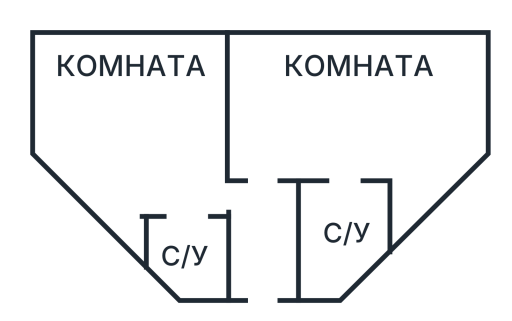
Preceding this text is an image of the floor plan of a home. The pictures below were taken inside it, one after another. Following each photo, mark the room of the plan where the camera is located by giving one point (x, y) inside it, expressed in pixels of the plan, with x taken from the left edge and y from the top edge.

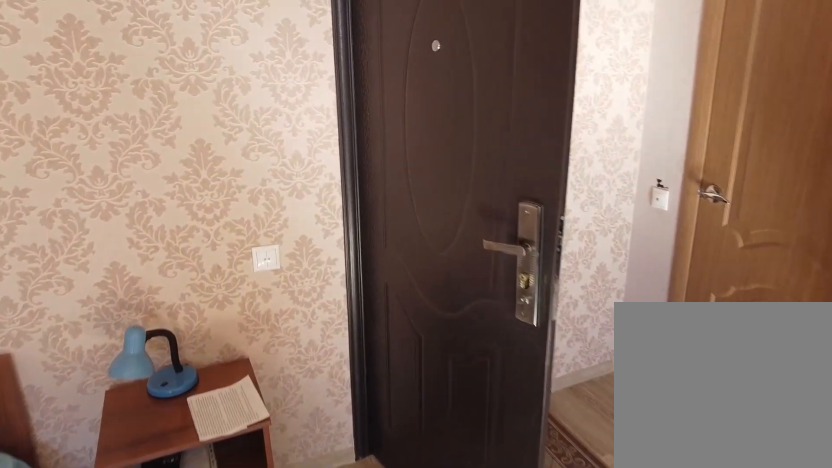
(202, 156)
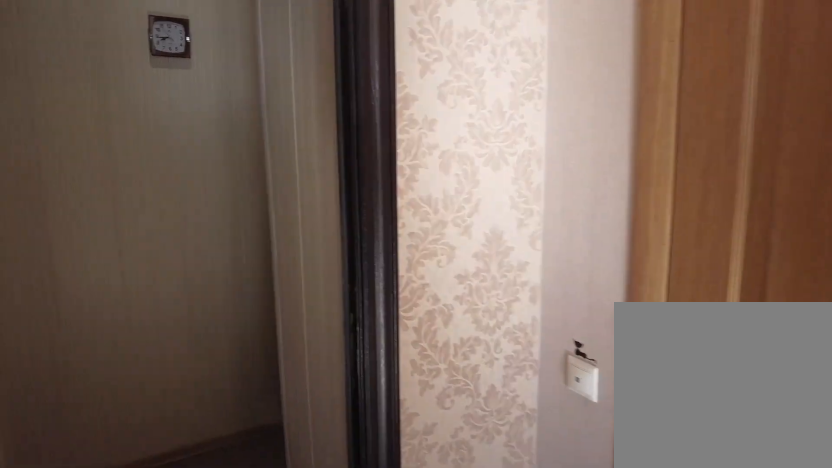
(214, 196)
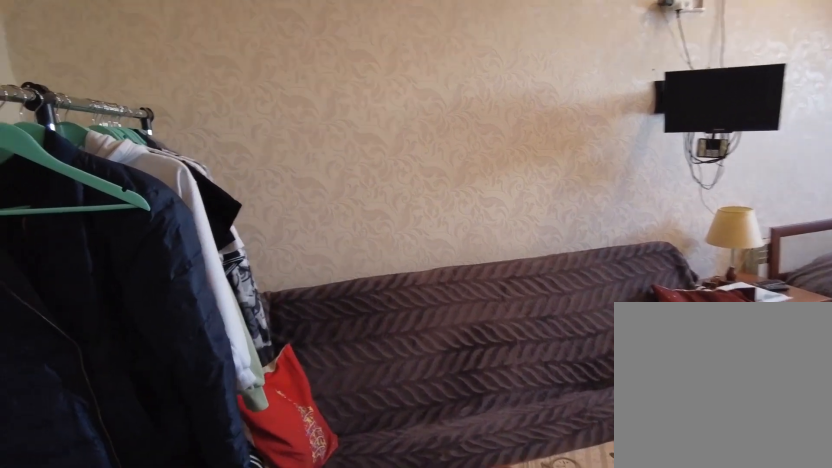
(287, 155)
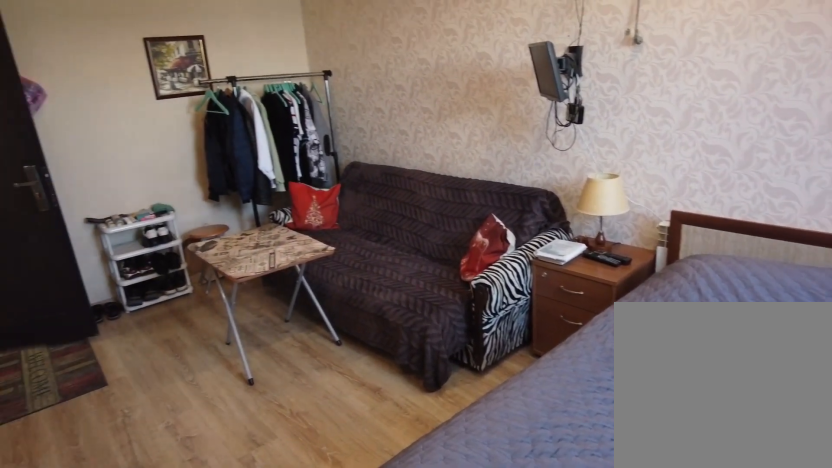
(287, 155)
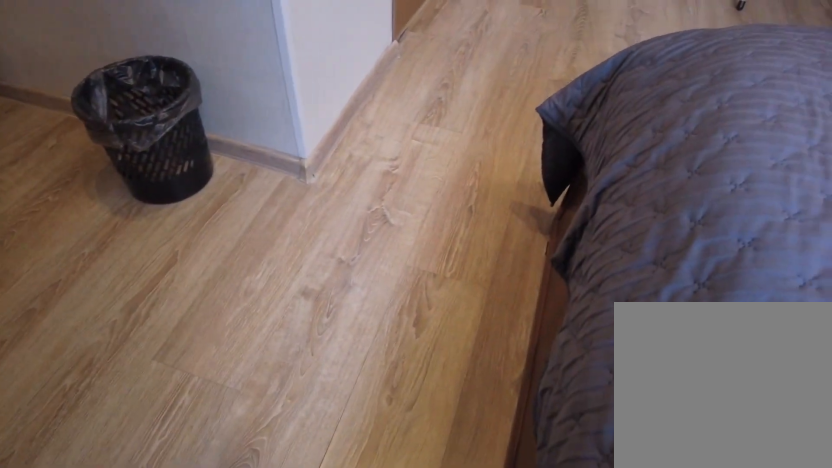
(462, 134)
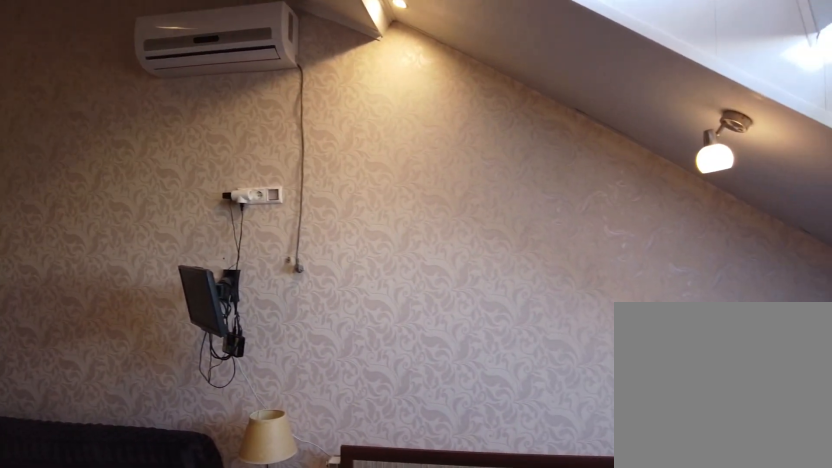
(348, 161)
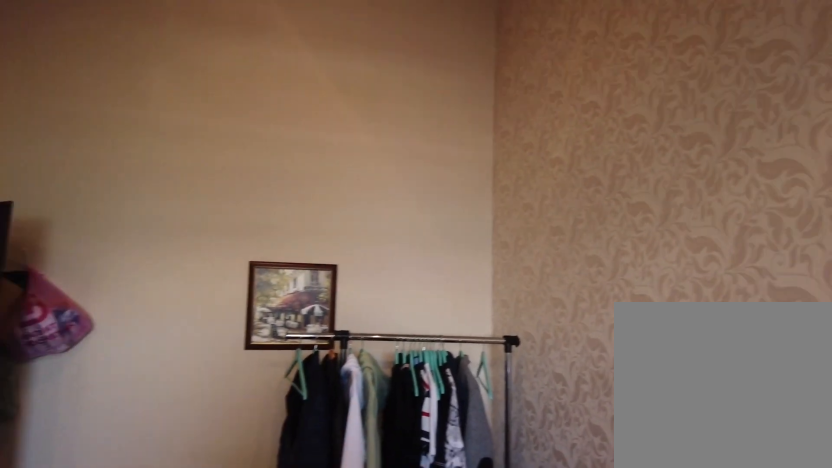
(348, 161)
